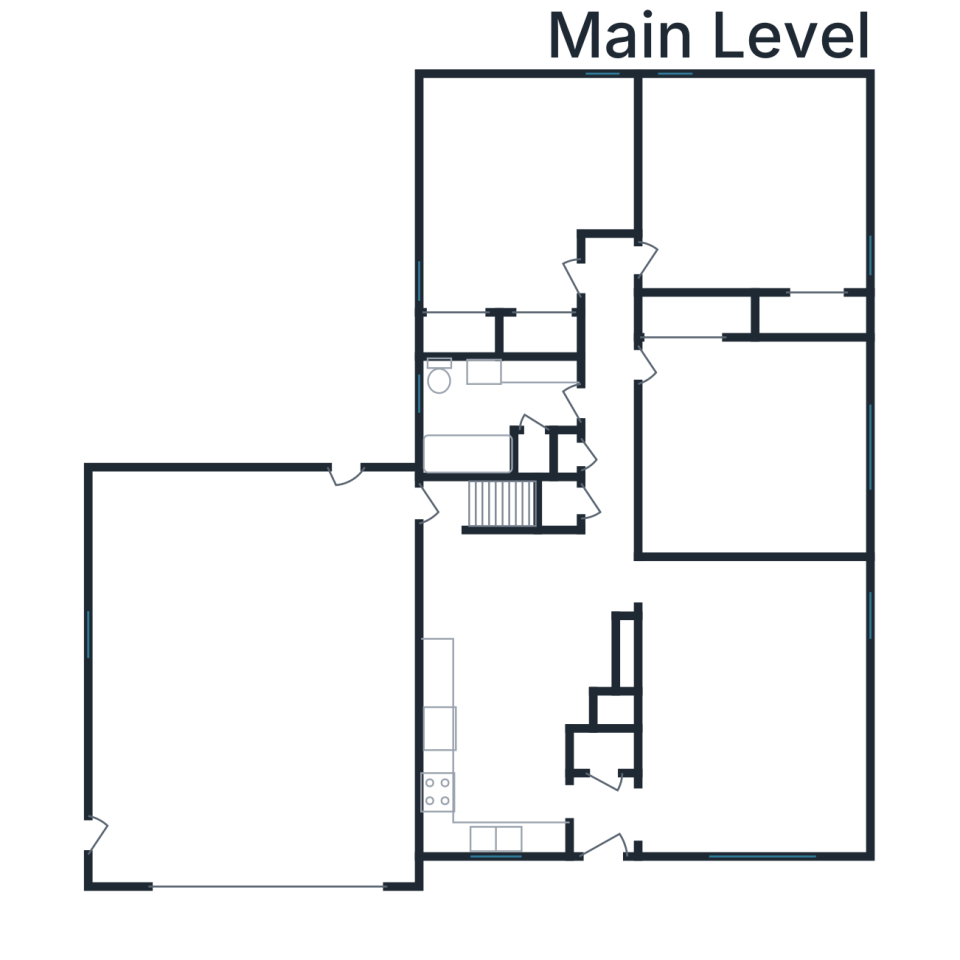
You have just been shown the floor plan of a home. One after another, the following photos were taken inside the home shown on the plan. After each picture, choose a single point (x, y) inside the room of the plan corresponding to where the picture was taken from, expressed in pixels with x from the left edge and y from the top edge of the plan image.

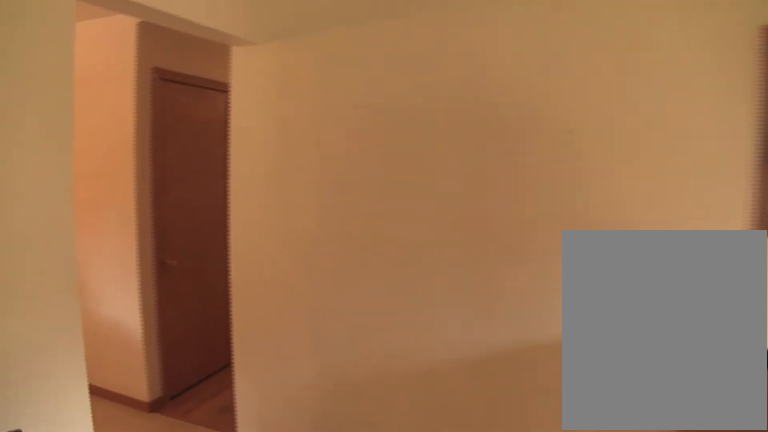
(749, 706)
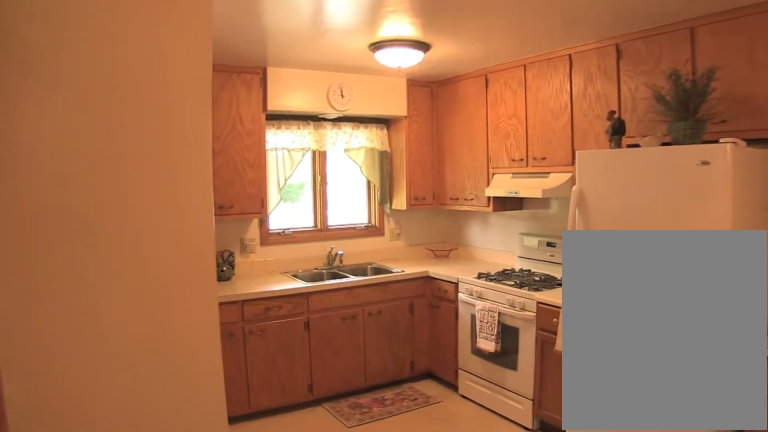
(512, 679)
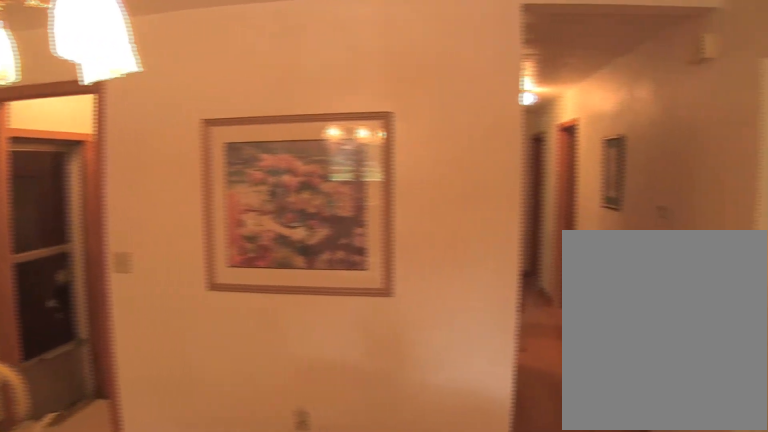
(512, 679)
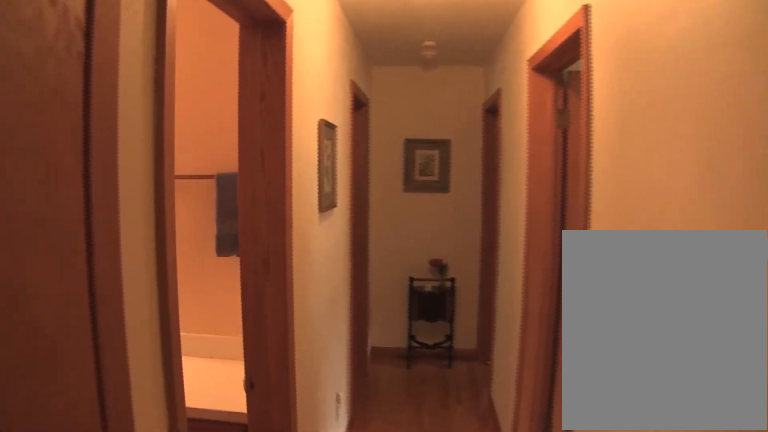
(609, 382)
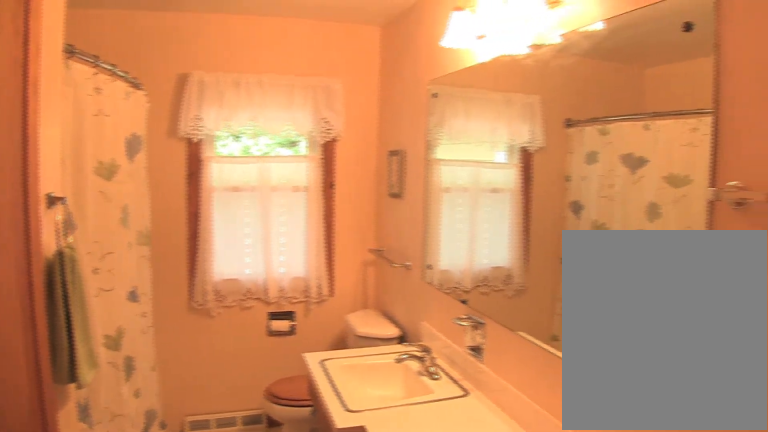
(492, 410)
